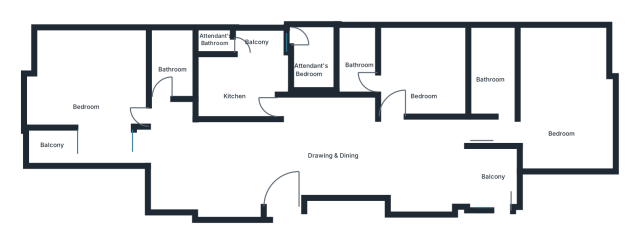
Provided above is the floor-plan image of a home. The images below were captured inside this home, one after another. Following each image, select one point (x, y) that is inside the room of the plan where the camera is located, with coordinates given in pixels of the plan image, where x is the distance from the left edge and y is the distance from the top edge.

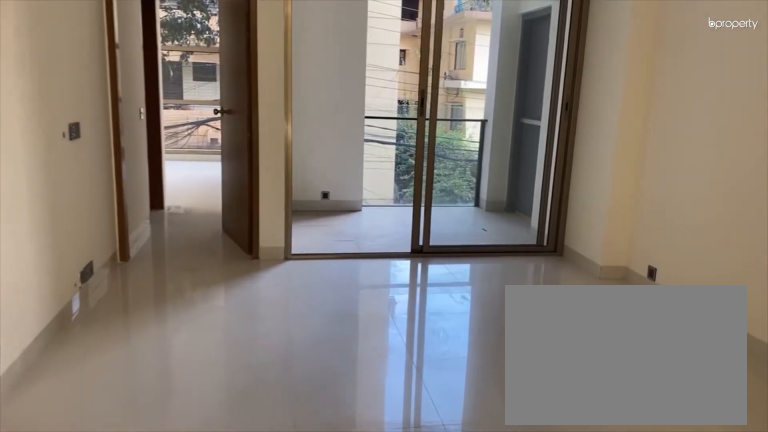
(383, 155)
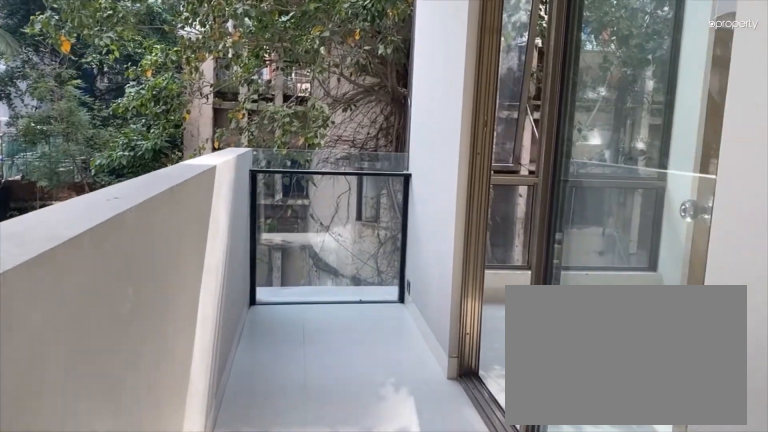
(60, 149)
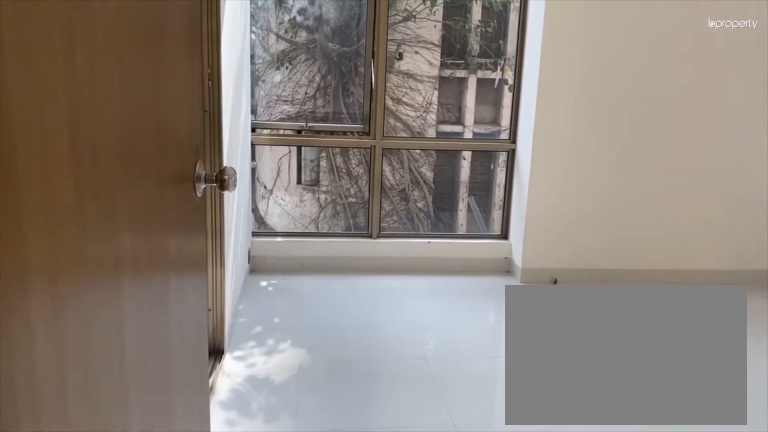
(86, 88)
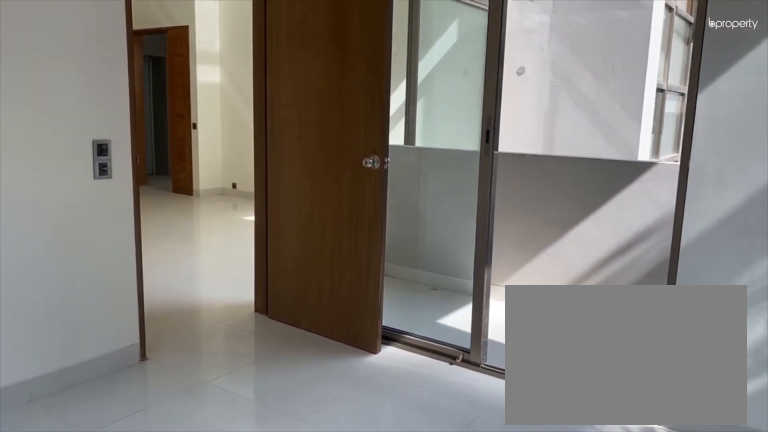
(86, 88)
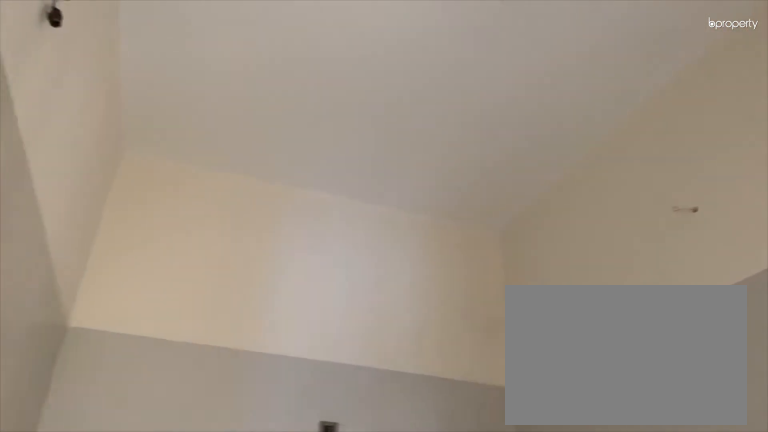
(236, 81)
